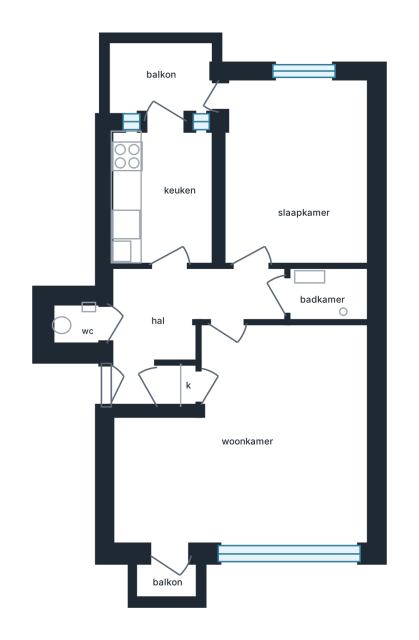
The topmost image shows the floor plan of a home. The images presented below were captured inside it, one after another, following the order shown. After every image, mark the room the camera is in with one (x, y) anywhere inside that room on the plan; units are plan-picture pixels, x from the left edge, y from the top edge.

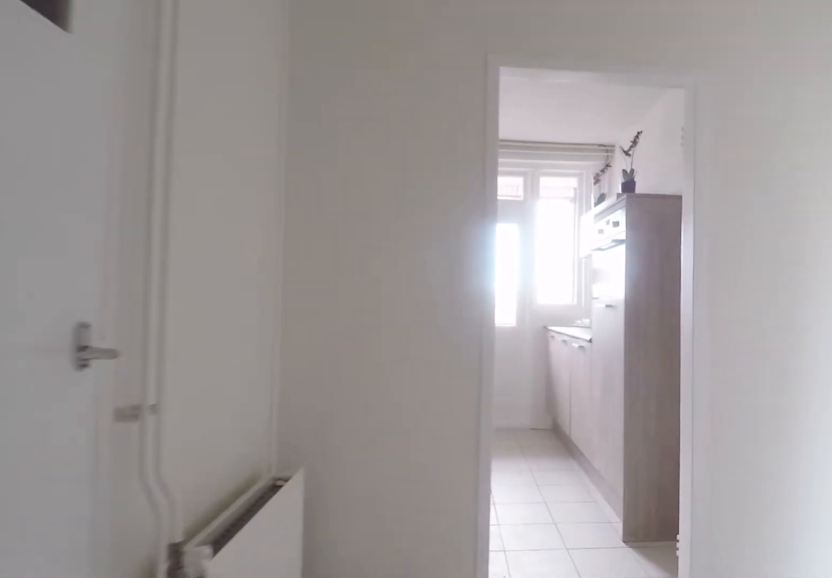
(176, 319)
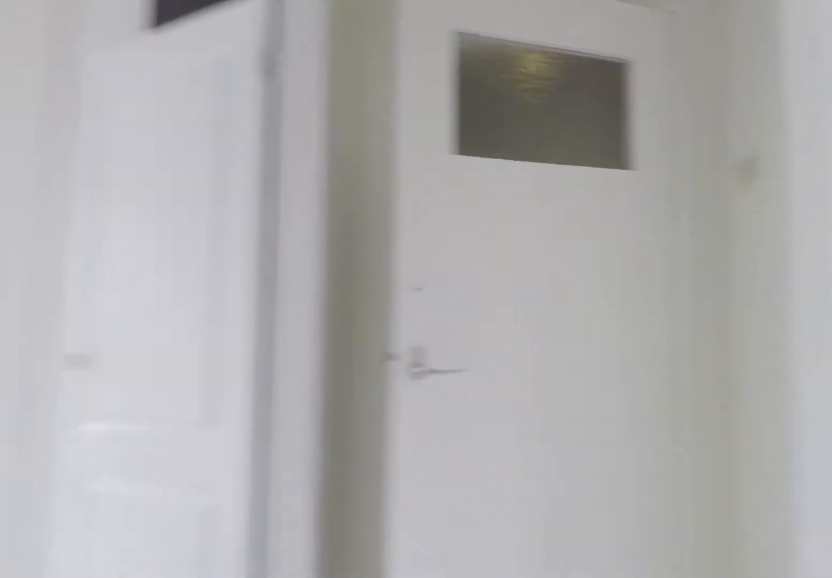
(176, 319)
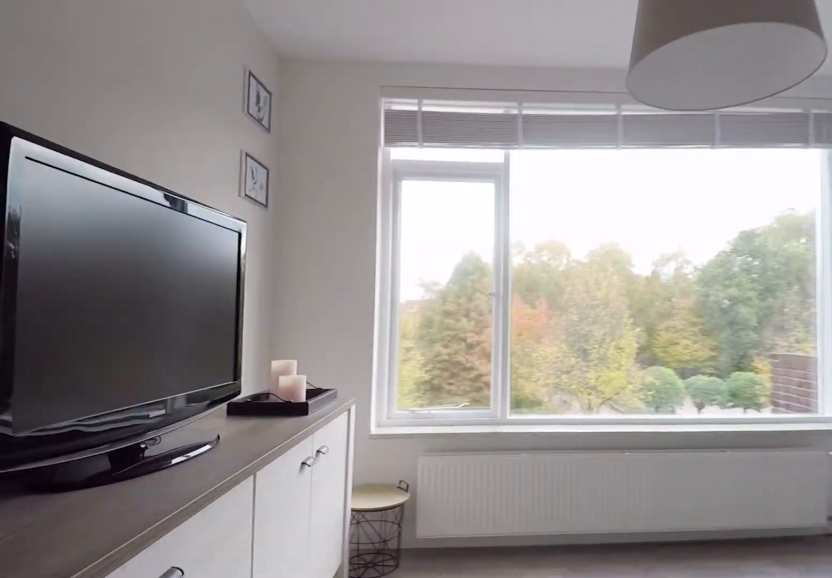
(125, 532)
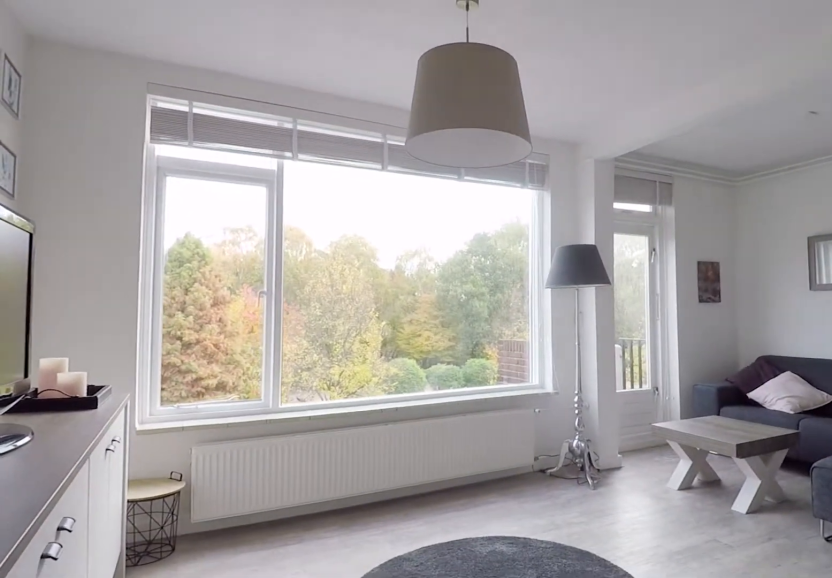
(303, 424)
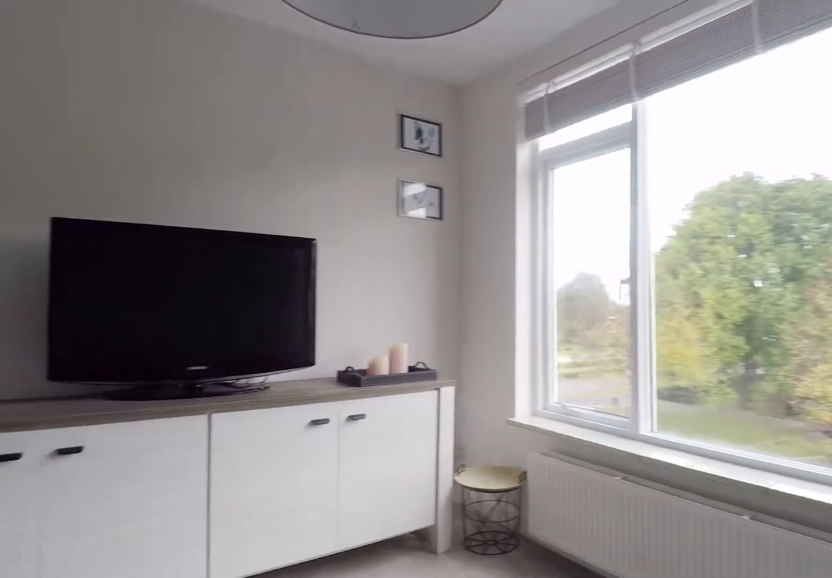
(349, 475)
